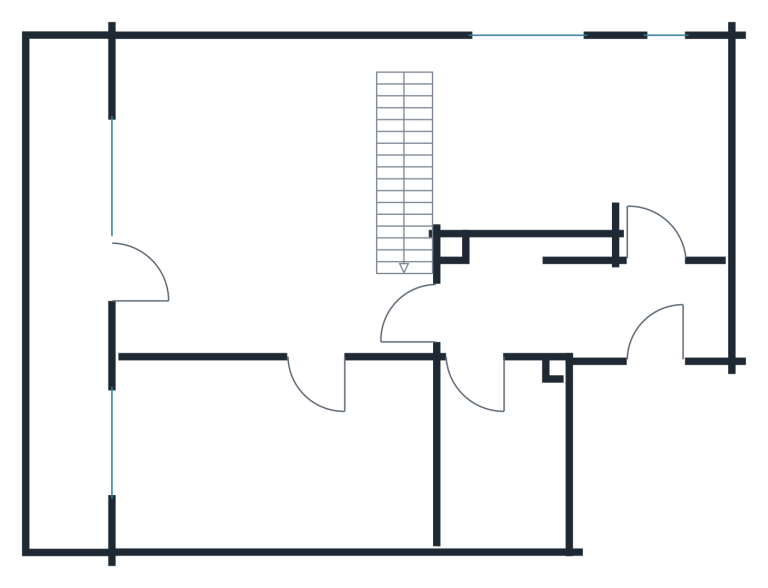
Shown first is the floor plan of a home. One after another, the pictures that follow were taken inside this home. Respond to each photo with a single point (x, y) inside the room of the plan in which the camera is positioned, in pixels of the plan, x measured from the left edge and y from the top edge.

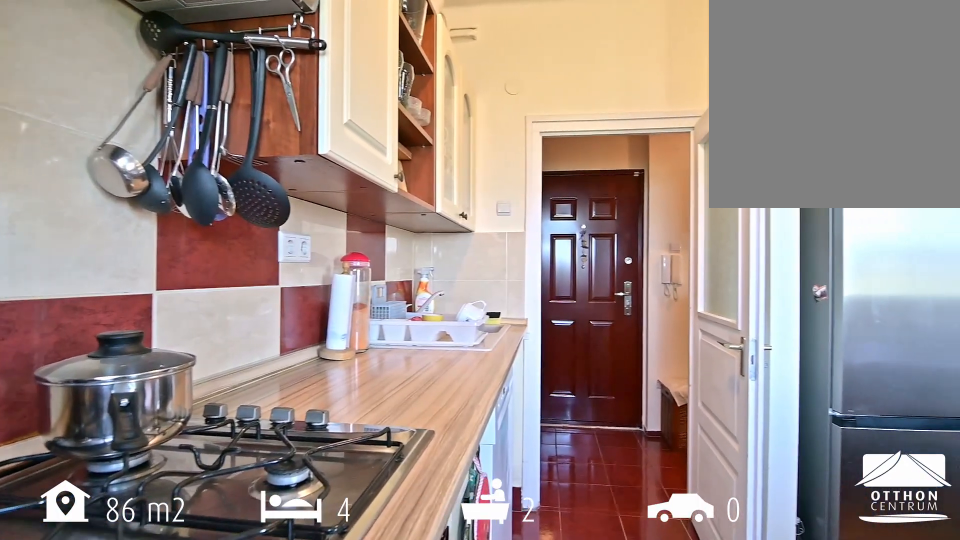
(587, 134)
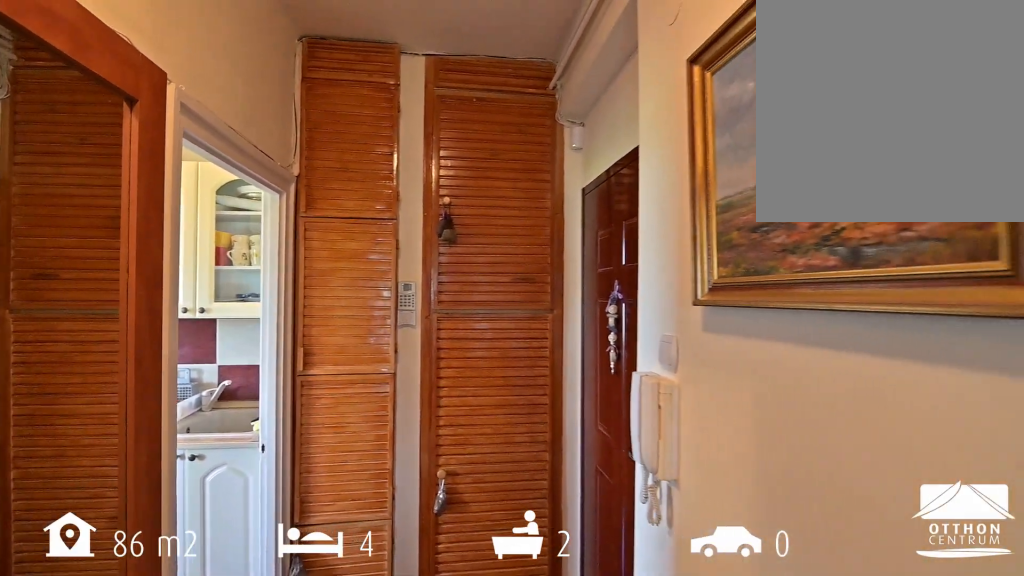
(577, 307)
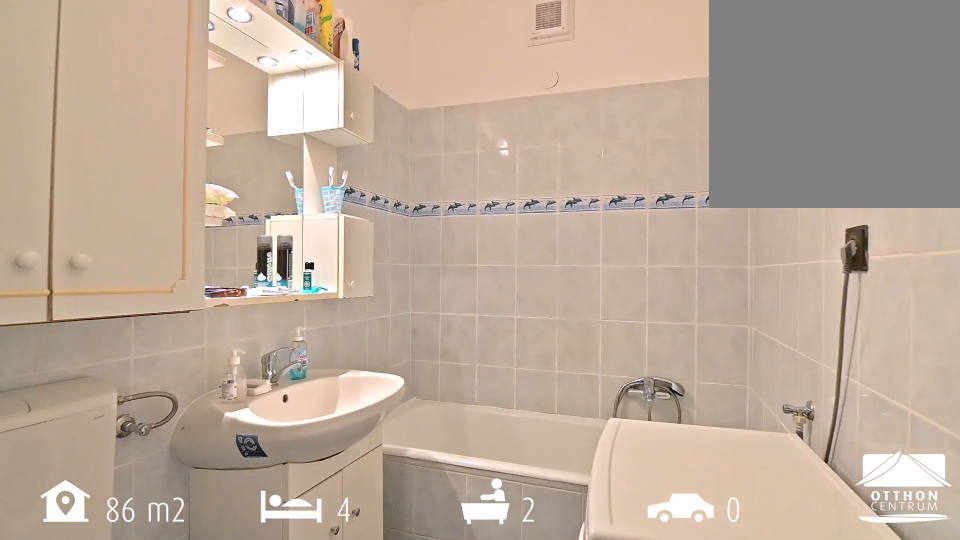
(498, 457)
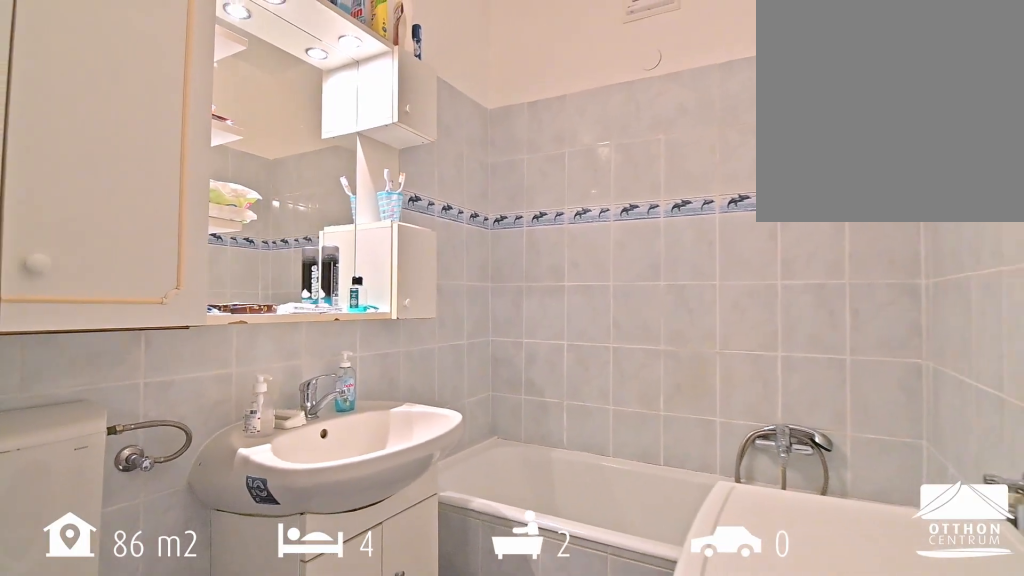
(498, 457)
